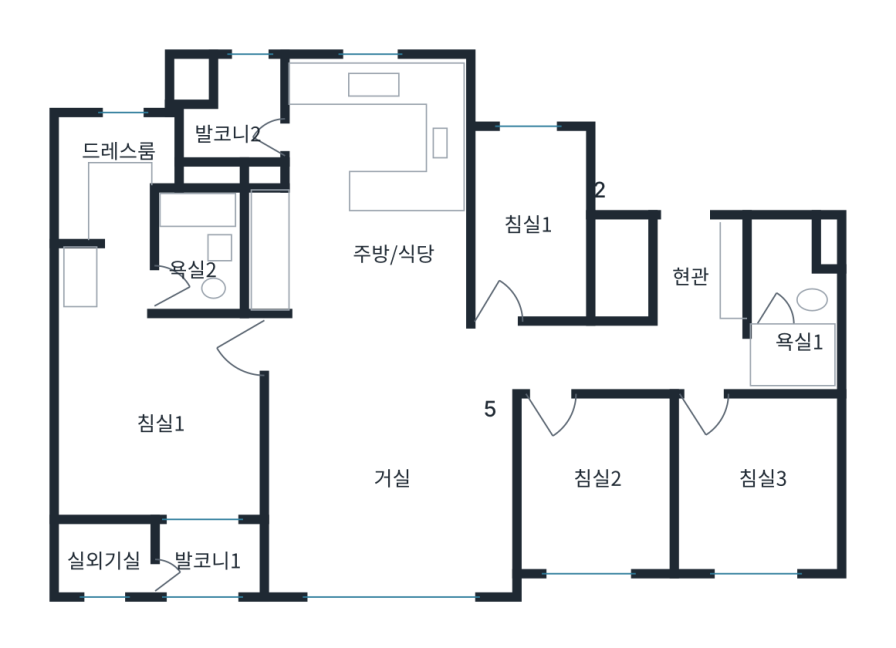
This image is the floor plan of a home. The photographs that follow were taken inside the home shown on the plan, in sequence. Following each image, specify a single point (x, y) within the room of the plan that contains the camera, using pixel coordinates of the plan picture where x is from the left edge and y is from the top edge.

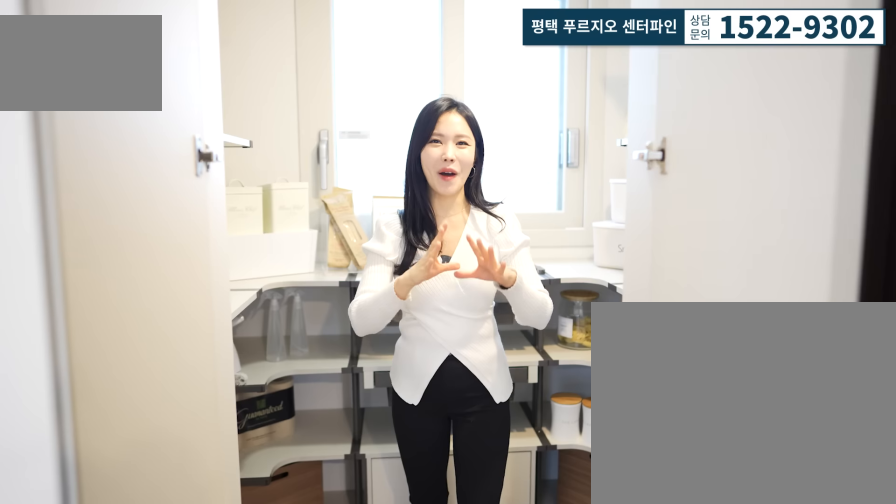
(528, 250)
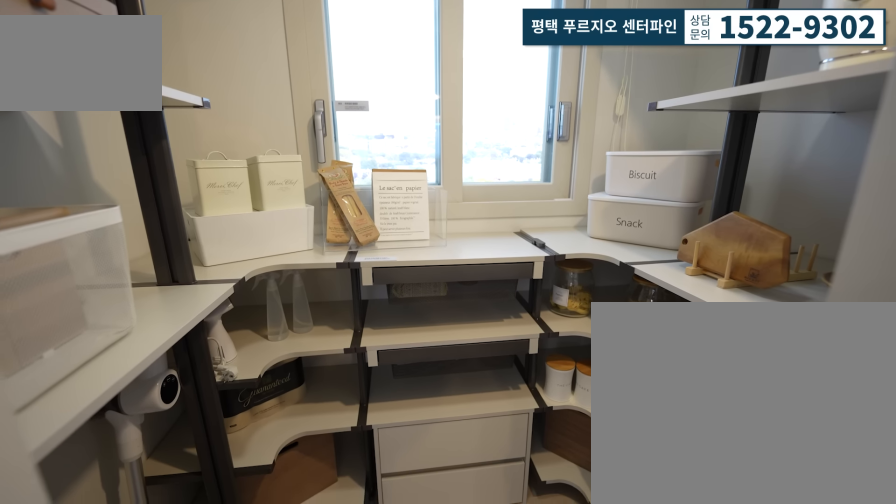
(527, 250)
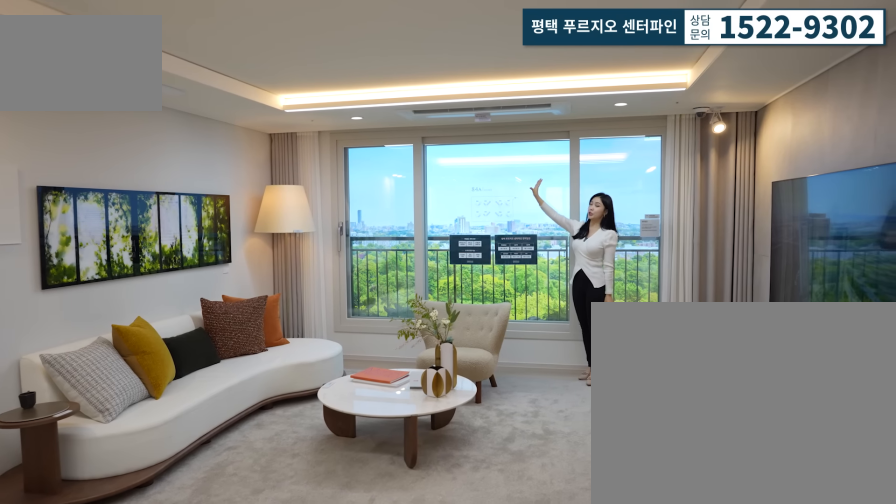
(383, 497)
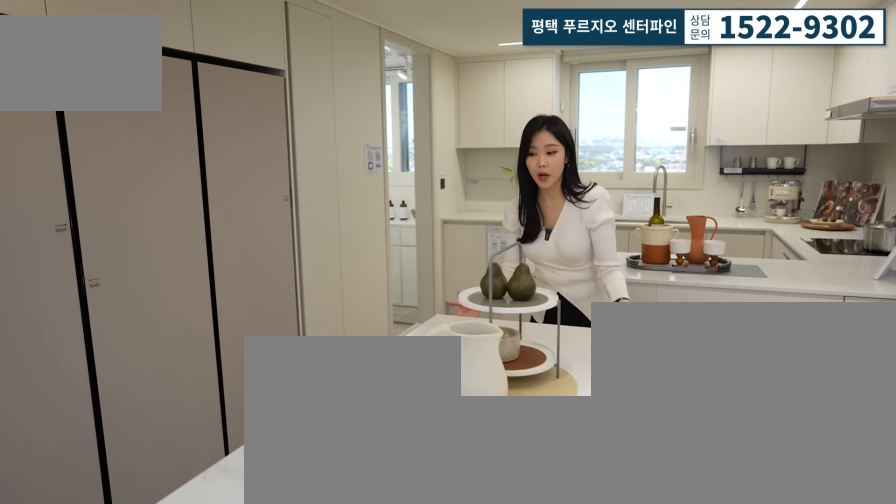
(384, 217)
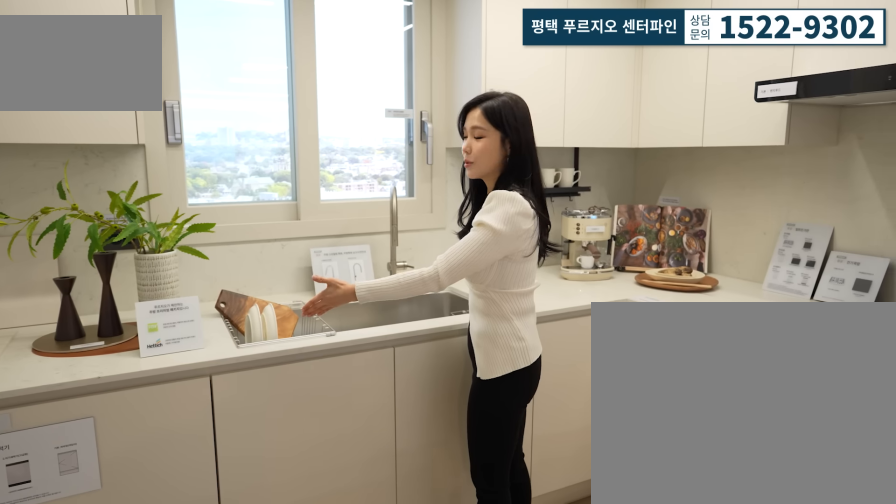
(384, 217)
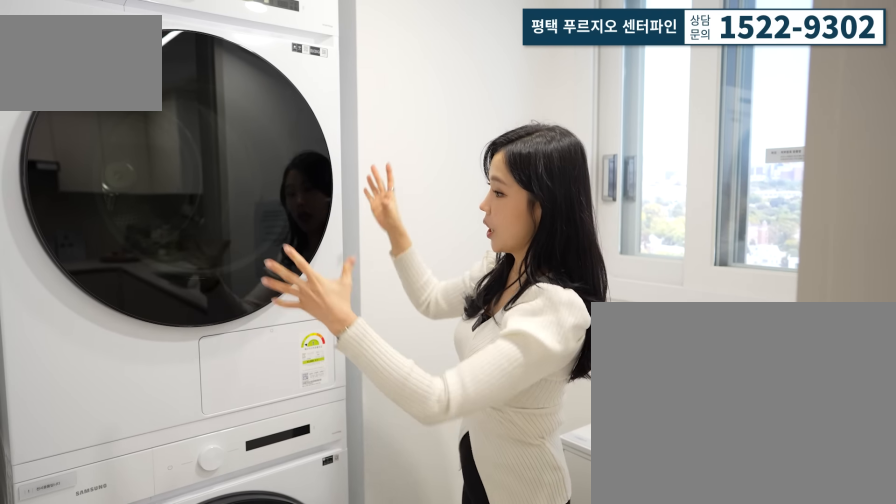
(223, 110)
